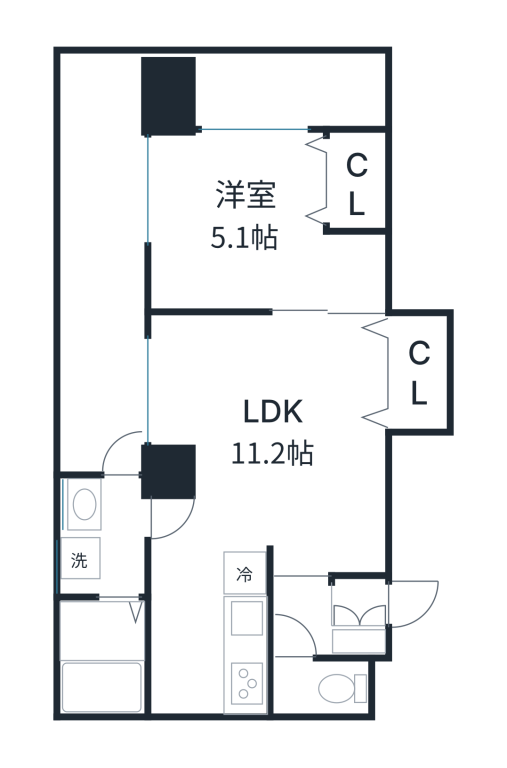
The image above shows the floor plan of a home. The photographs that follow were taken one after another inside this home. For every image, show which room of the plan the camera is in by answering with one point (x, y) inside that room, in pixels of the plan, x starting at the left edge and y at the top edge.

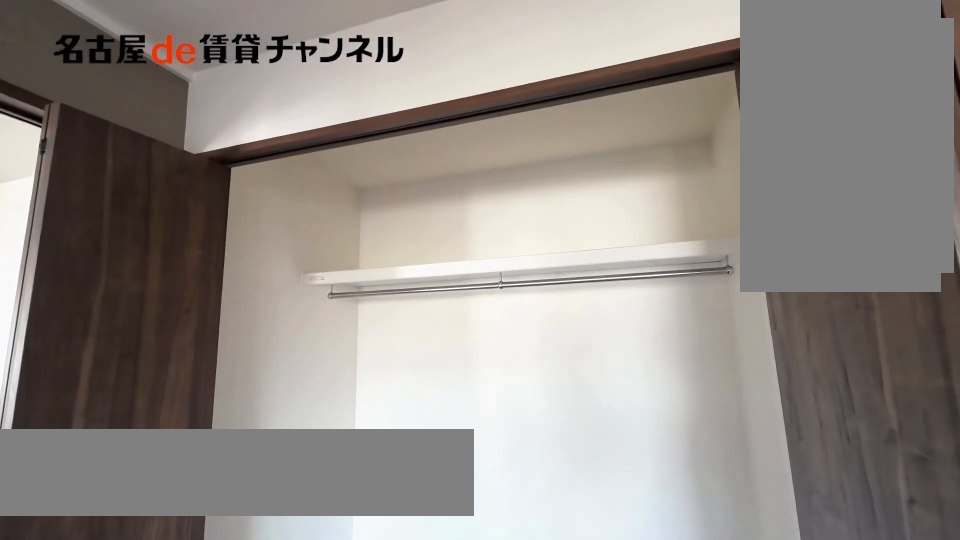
(415, 372)
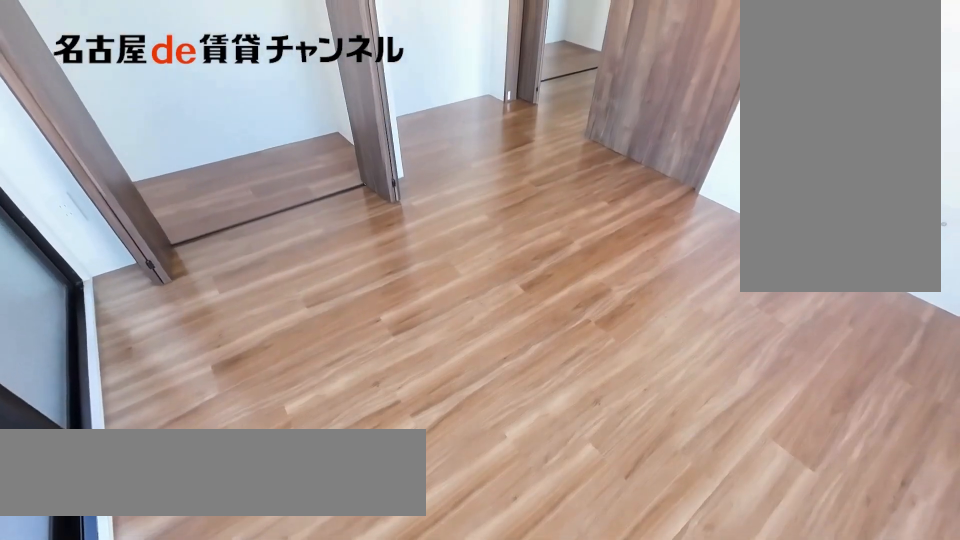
(268, 221)
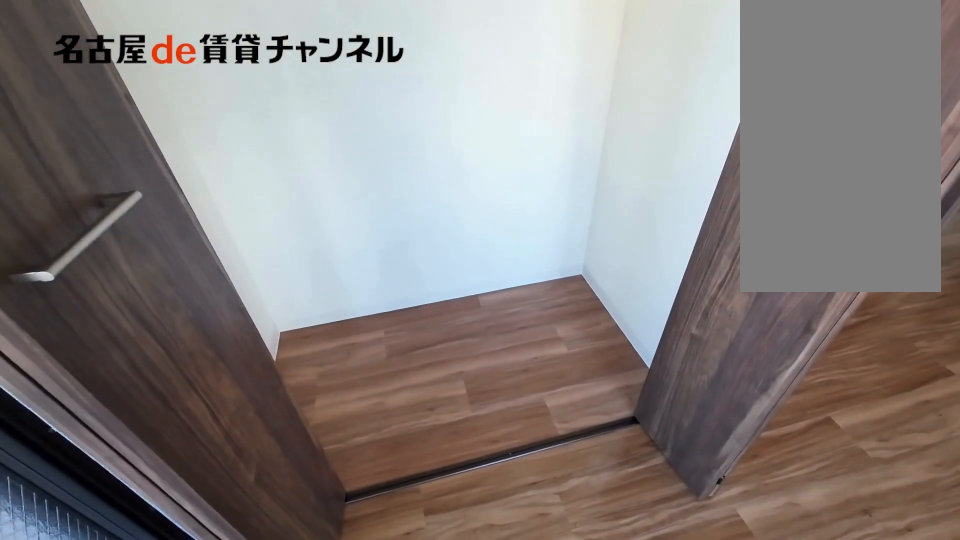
(358, 182)
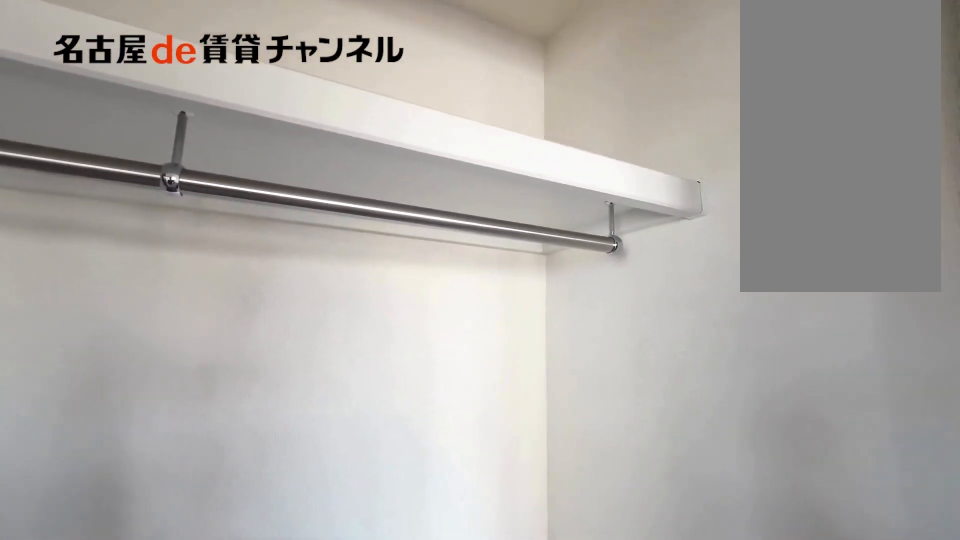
(358, 182)
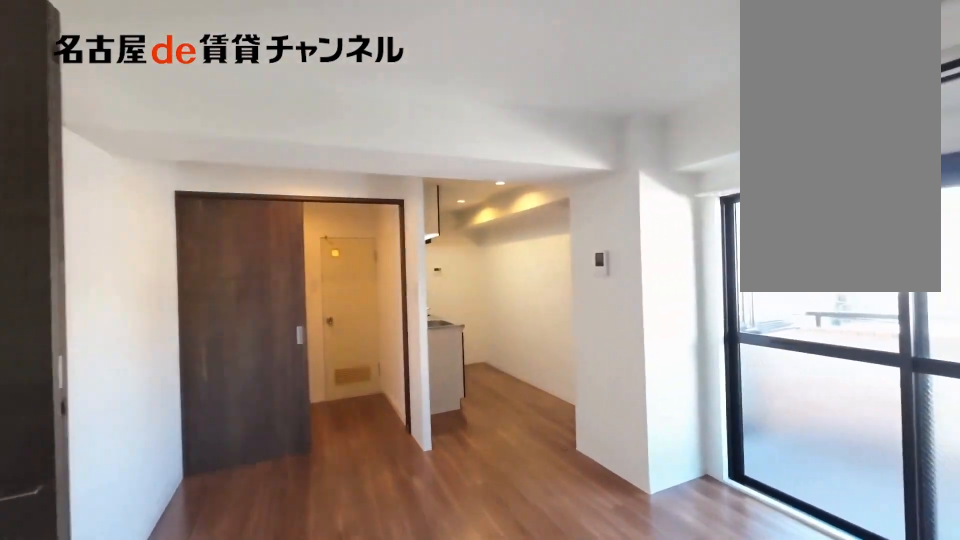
(268, 476)
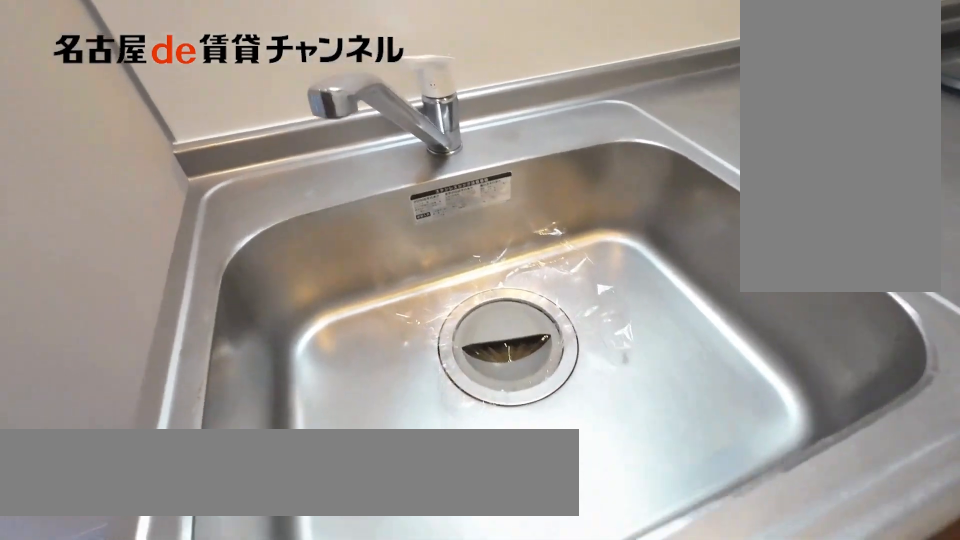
(247, 629)
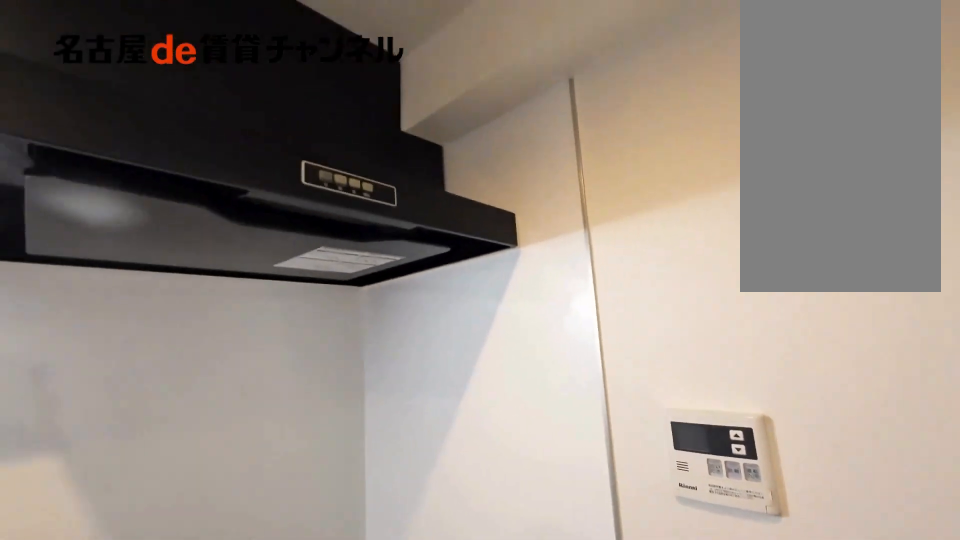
(247, 629)
